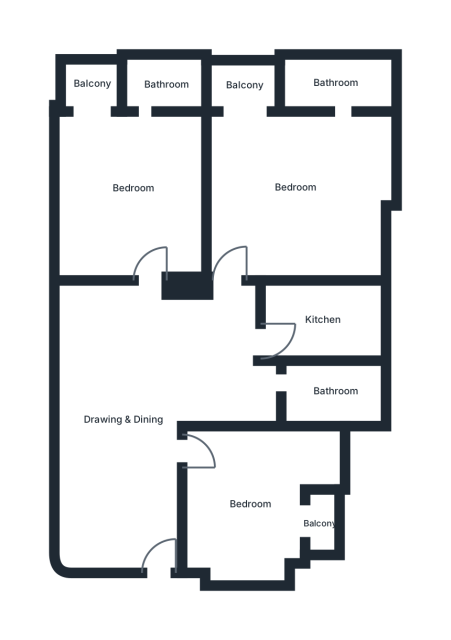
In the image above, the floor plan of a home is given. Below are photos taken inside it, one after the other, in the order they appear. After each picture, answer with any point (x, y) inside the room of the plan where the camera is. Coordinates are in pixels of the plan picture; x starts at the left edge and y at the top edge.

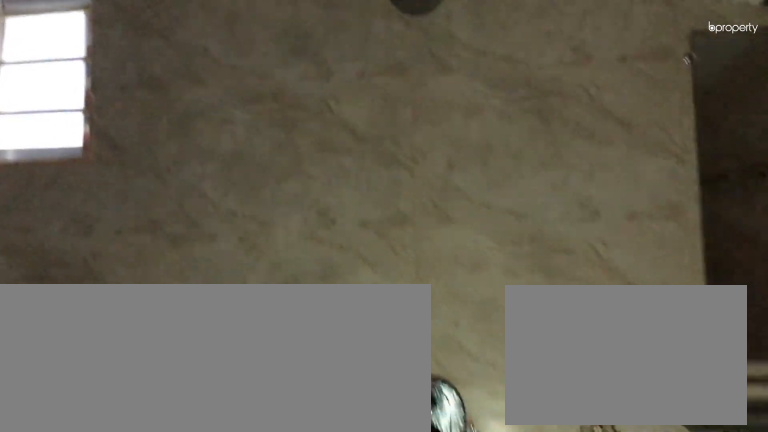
(339, 87)
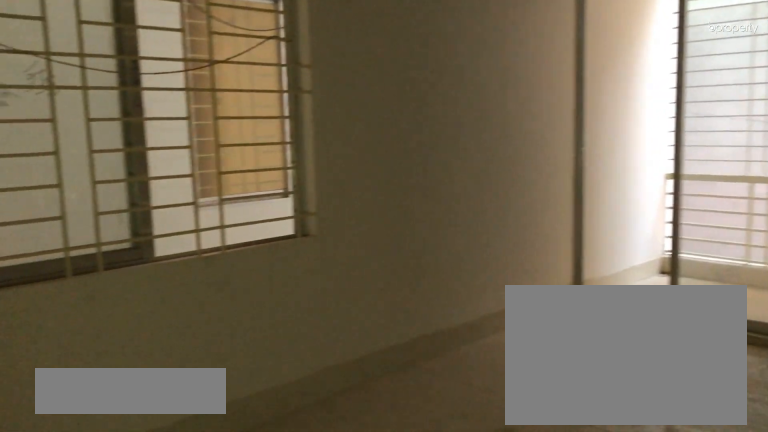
(137, 187)
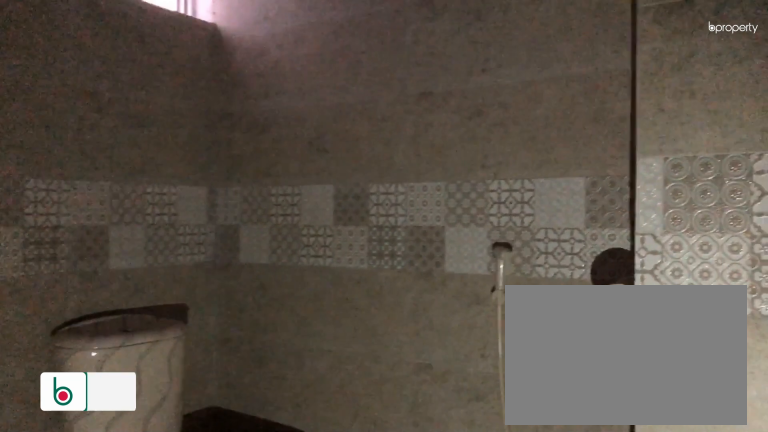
(172, 87)
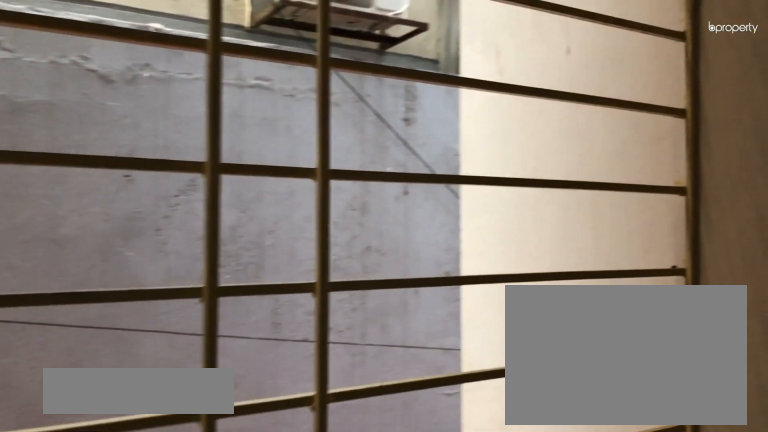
(94, 84)
